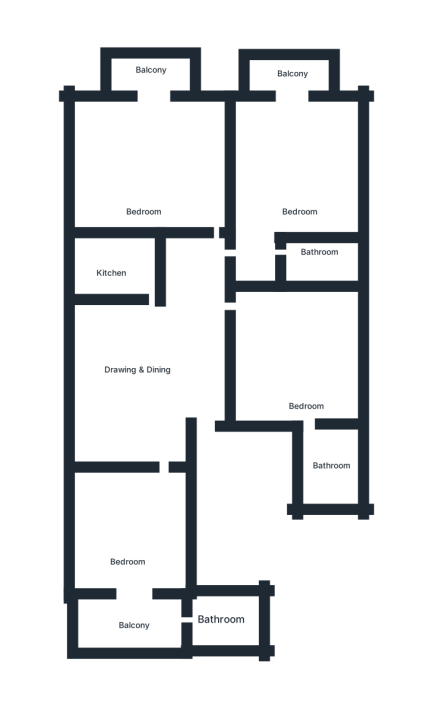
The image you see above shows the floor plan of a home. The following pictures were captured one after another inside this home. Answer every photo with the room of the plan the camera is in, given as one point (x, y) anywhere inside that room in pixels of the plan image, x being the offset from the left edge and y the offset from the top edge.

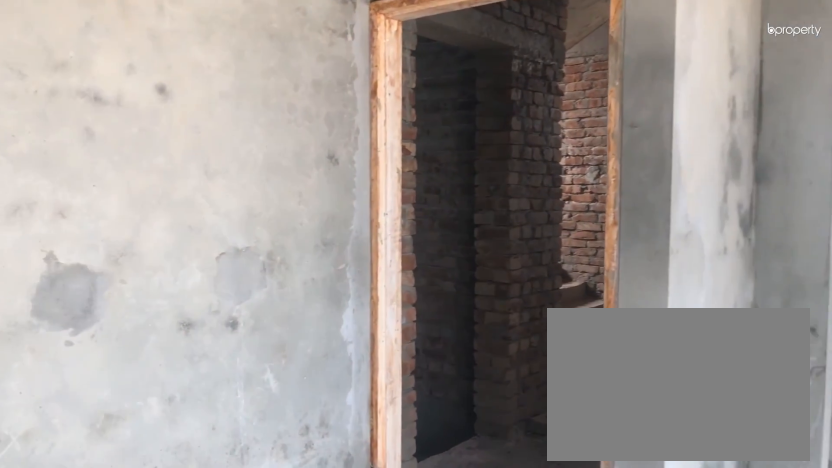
(138, 363)
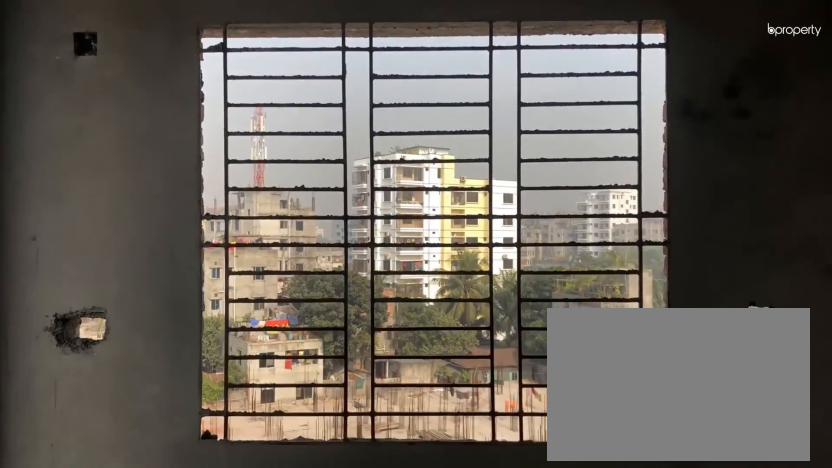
(134, 537)
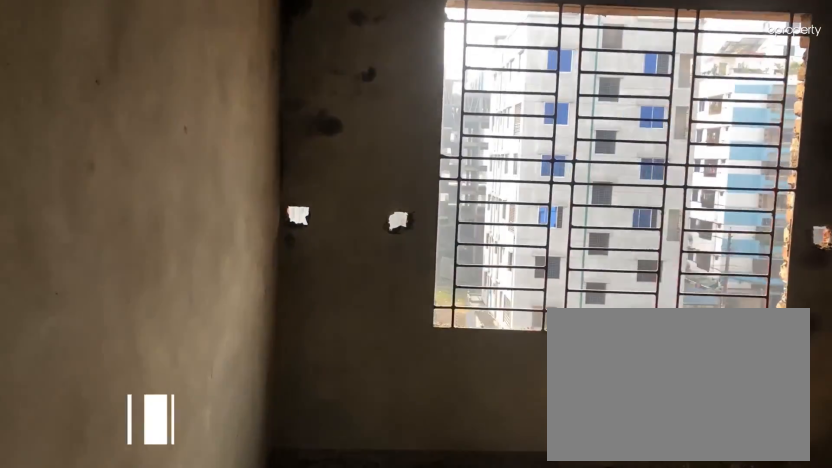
(308, 354)
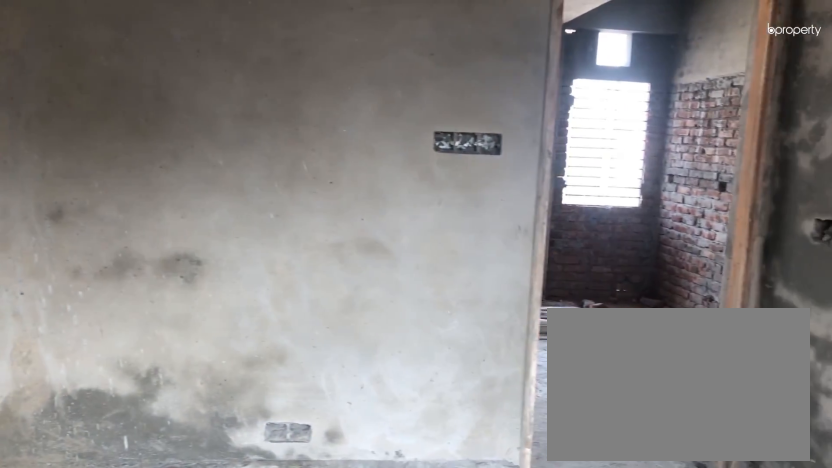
(308, 354)
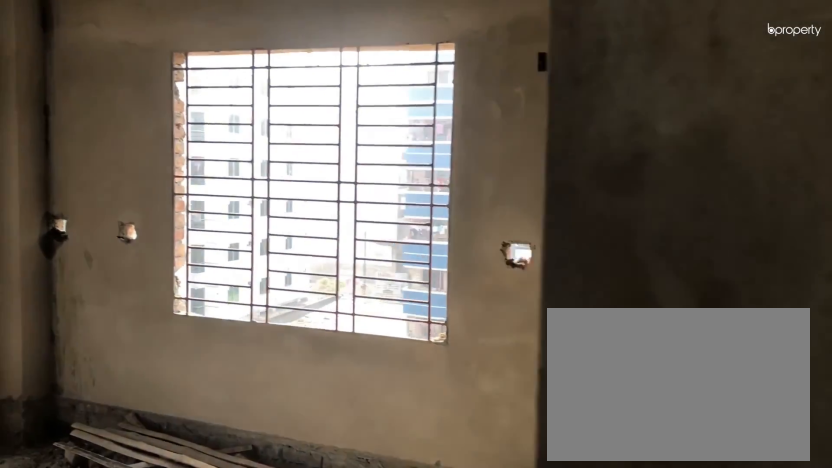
(264, 263)
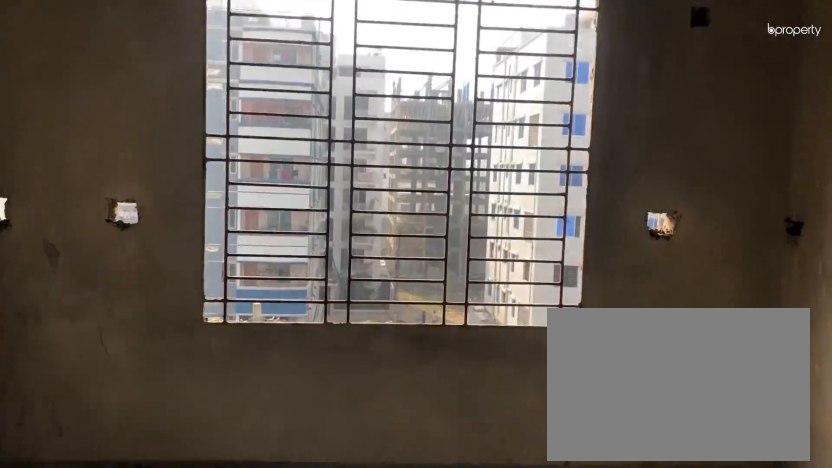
(303, 184)
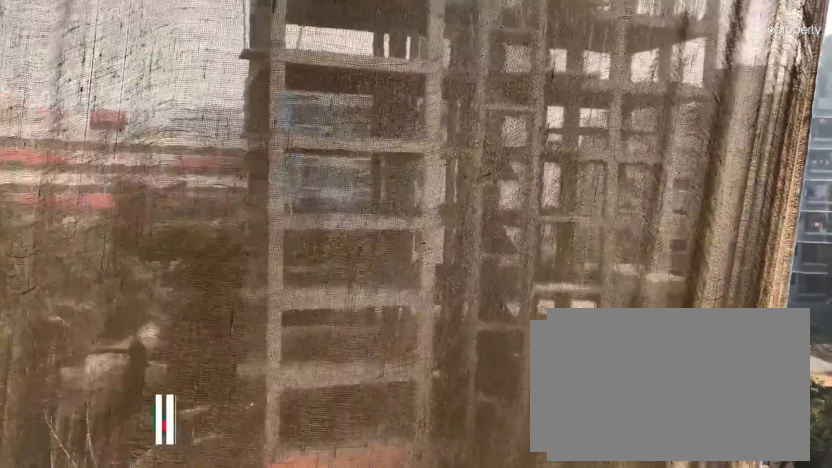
(290, 77)
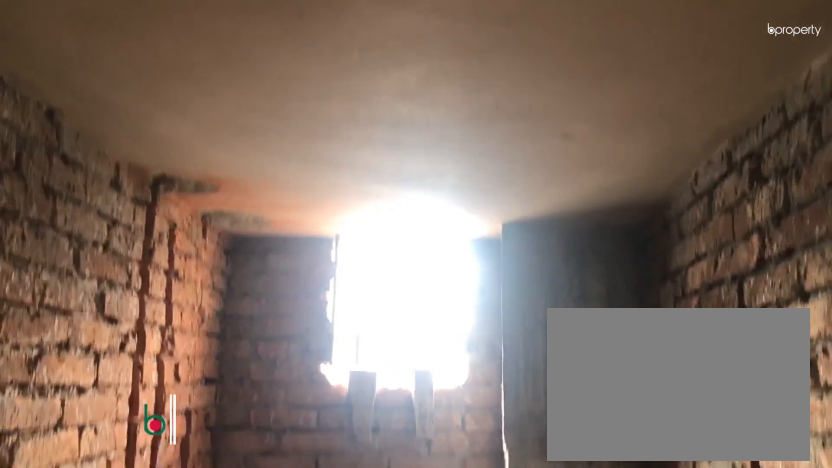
(321, 265)
